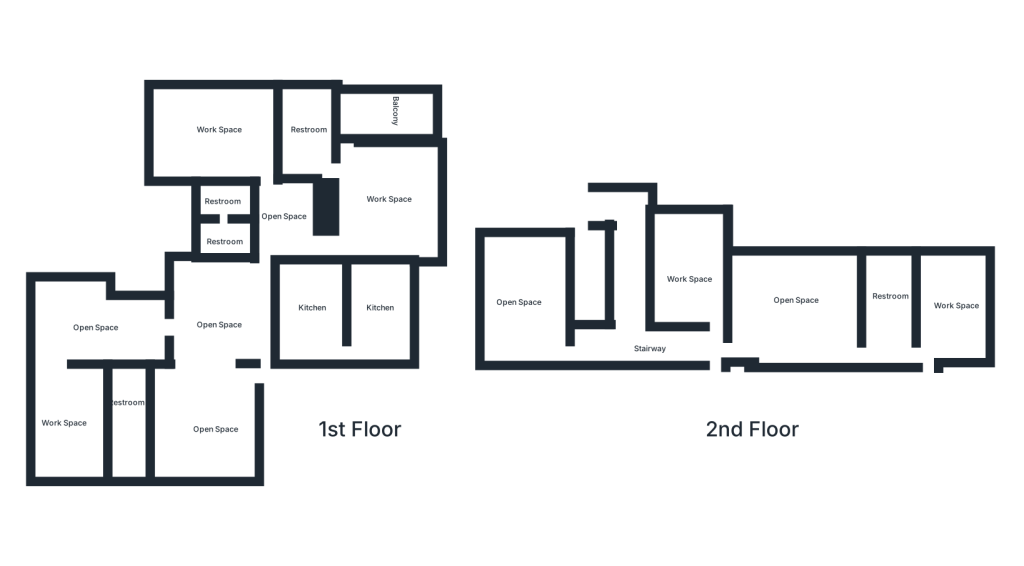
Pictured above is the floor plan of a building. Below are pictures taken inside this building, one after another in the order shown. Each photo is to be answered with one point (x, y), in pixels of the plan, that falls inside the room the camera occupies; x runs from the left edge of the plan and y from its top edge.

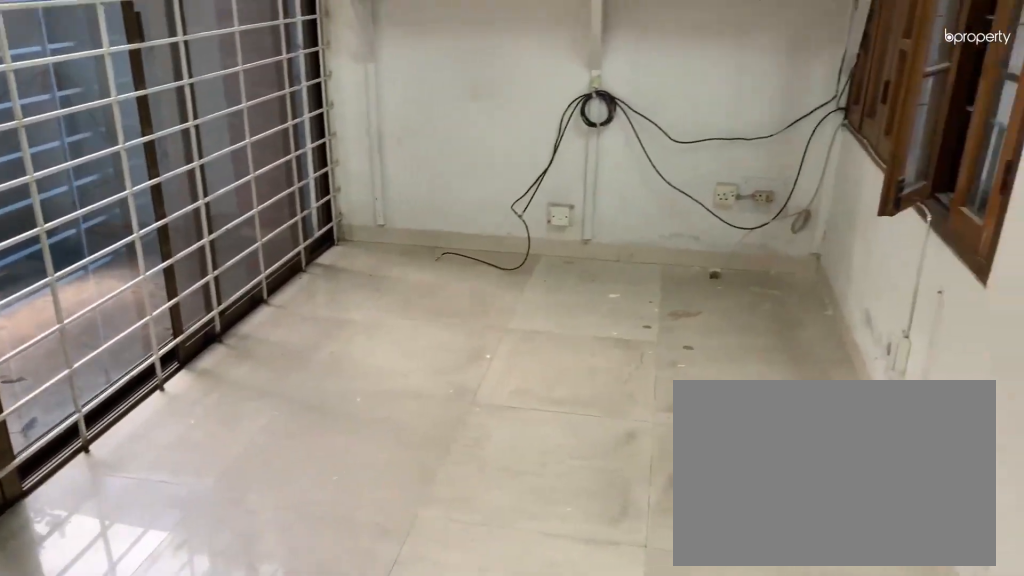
(382, 110)
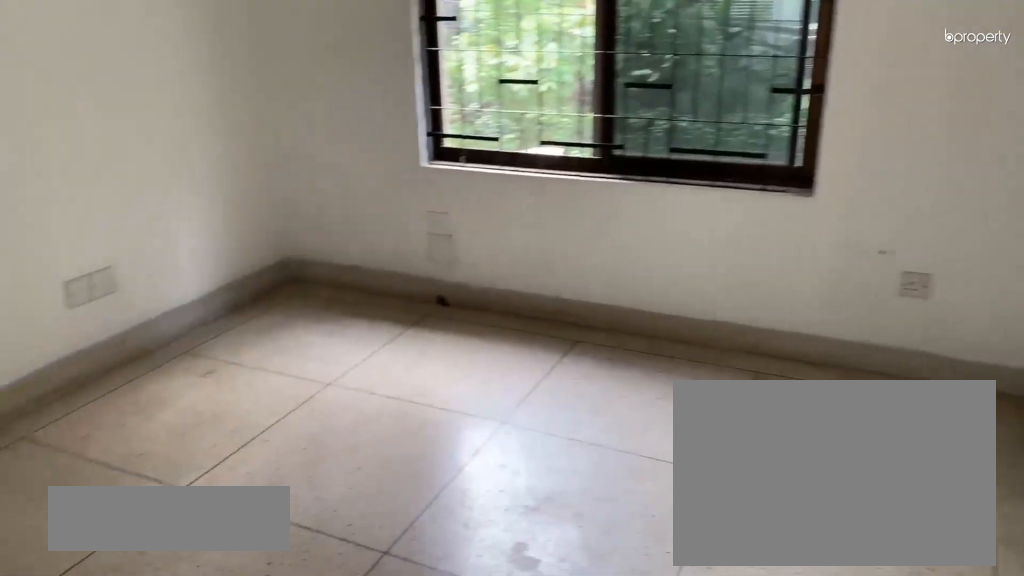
(693, 275)
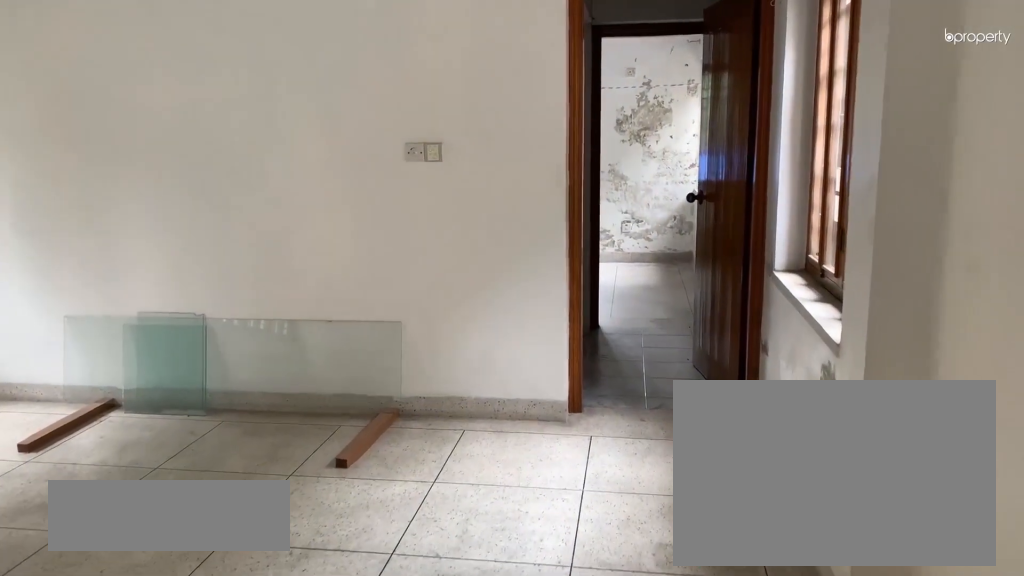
(801, 310)
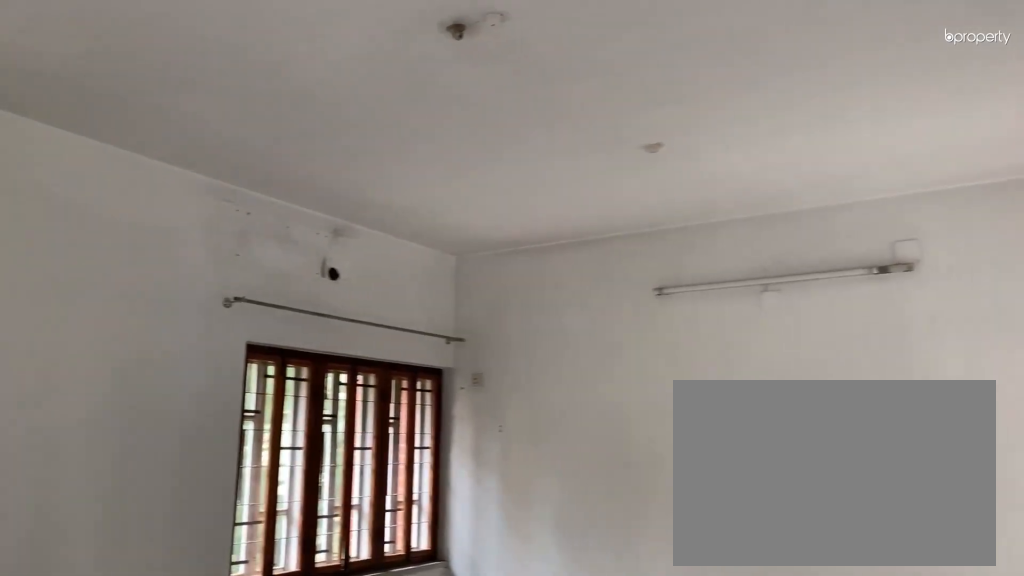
(804, 315)
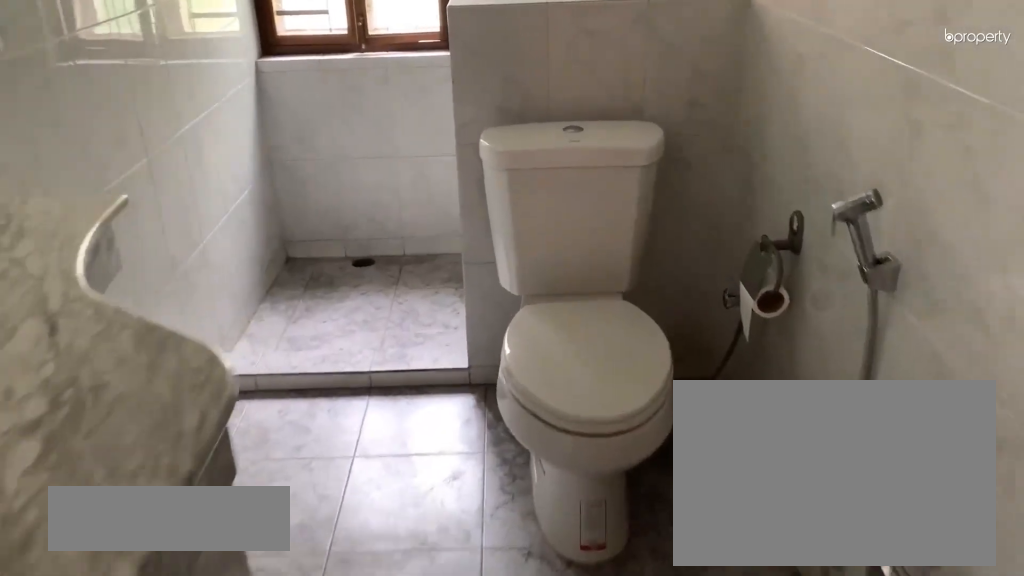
(892, 316)
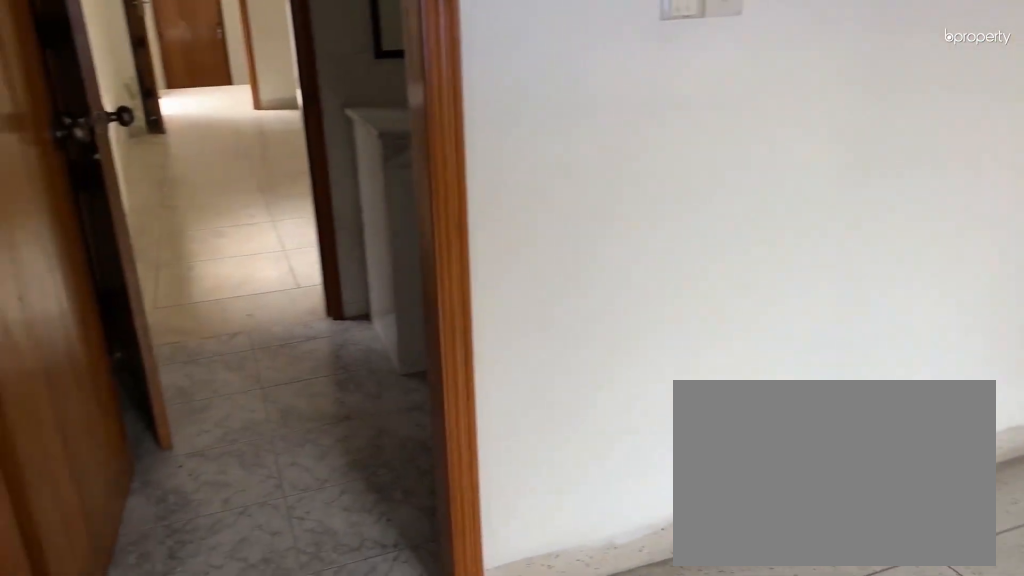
(952, 309)
